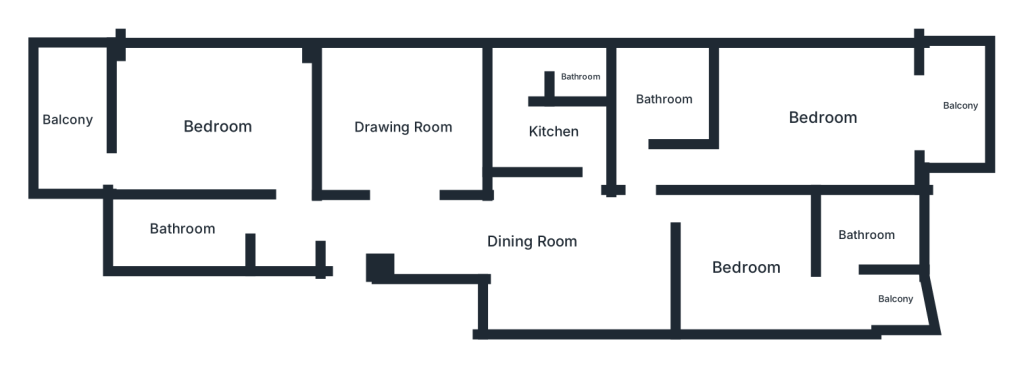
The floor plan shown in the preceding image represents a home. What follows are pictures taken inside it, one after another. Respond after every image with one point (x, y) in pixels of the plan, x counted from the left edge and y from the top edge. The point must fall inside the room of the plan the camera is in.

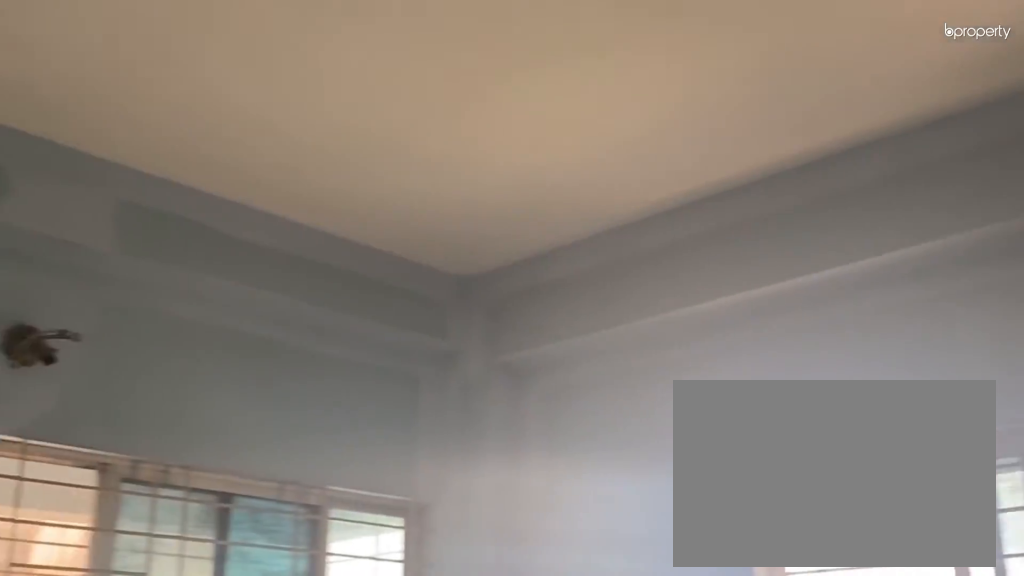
(216, 126)
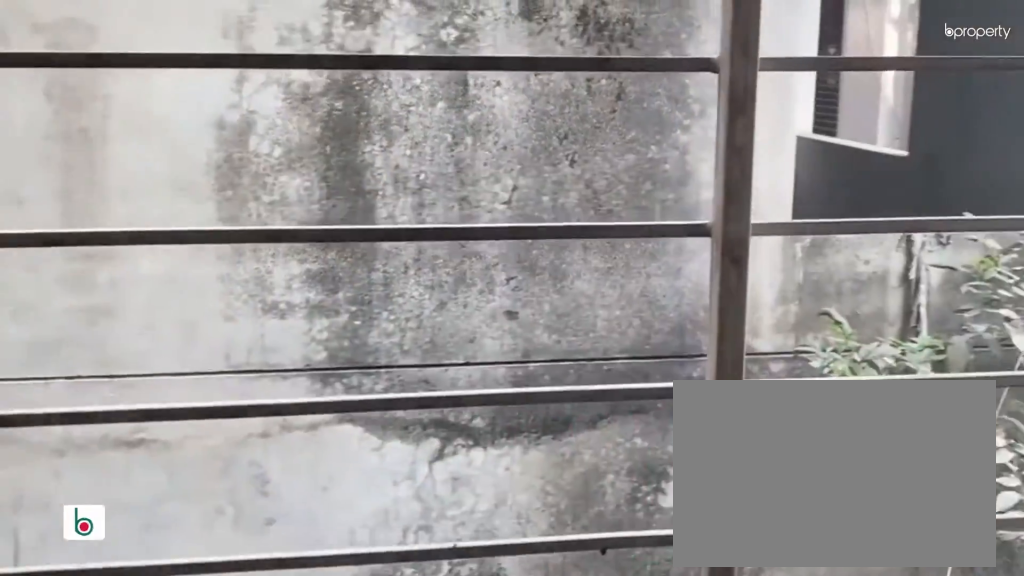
(66, 120)
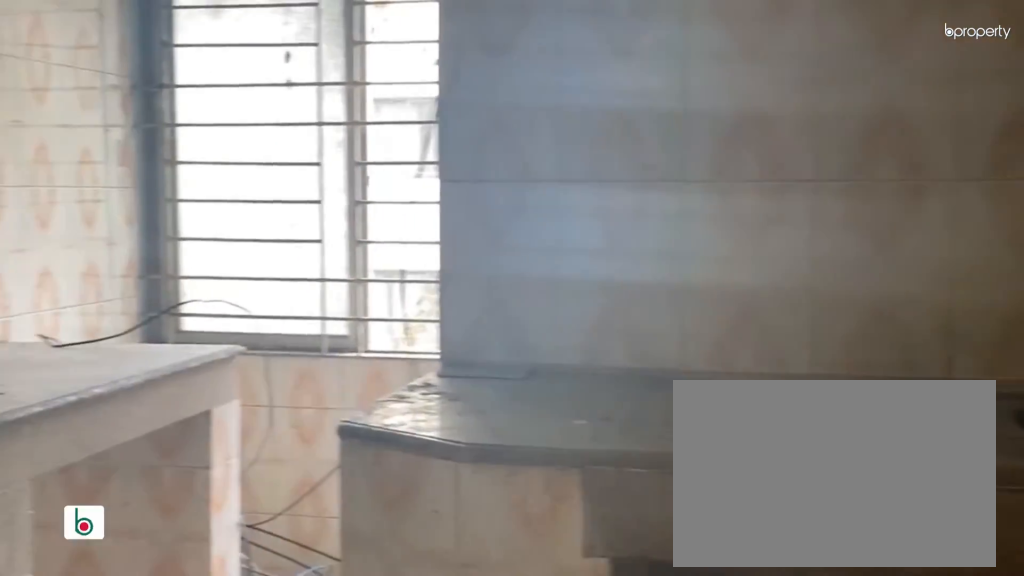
(553, 131)
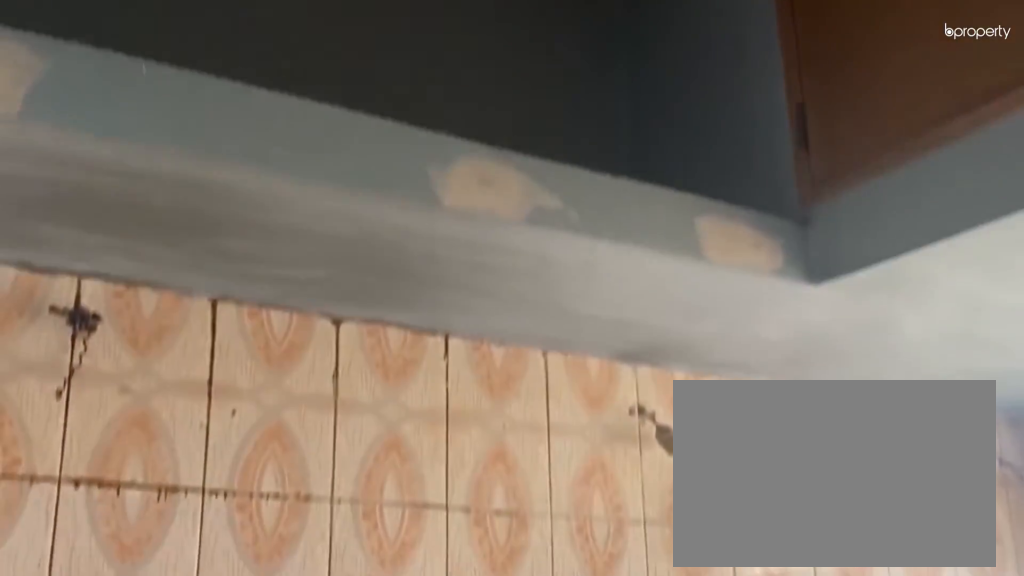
(553, 131)
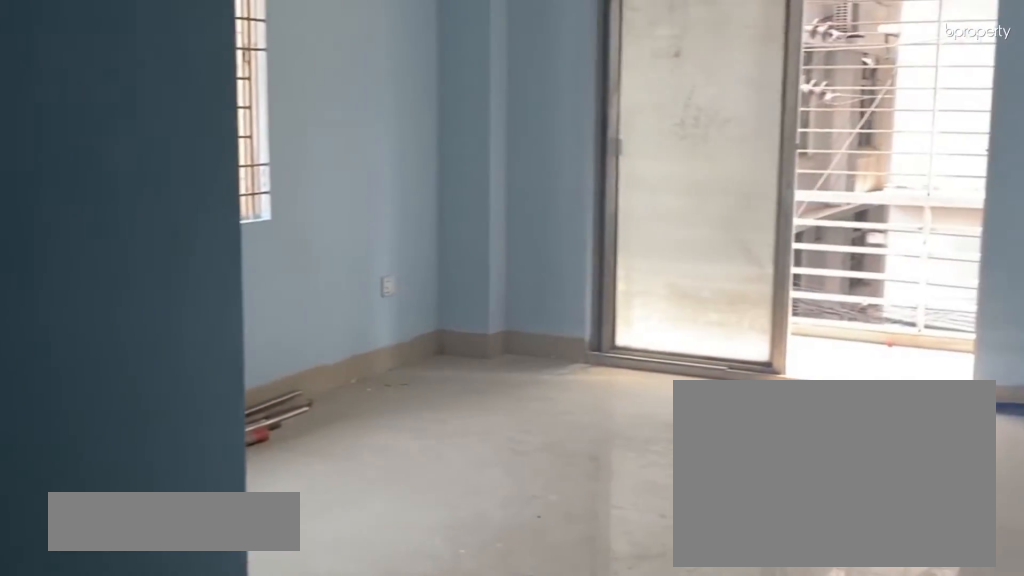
(821, 117)
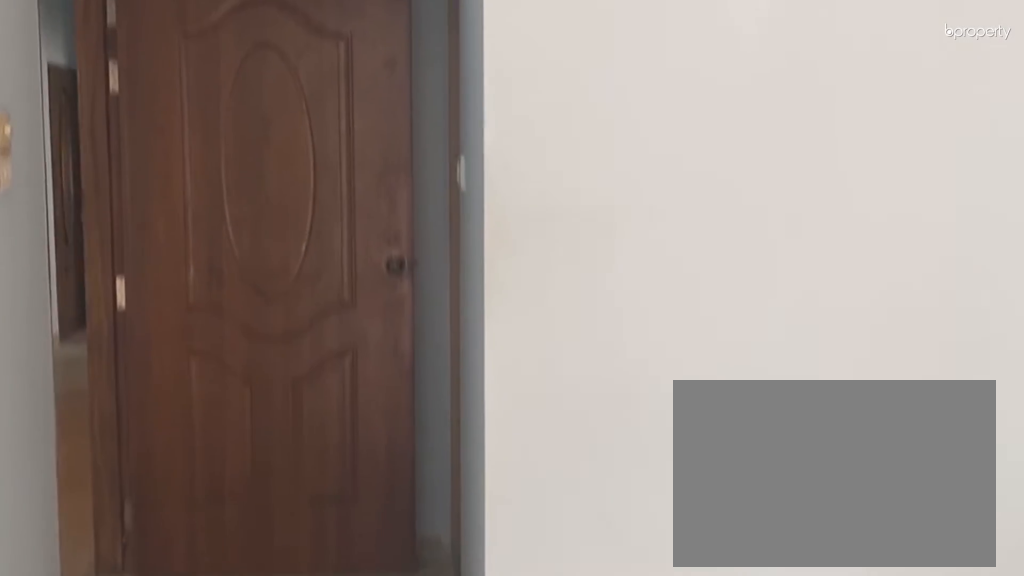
(821, 117)
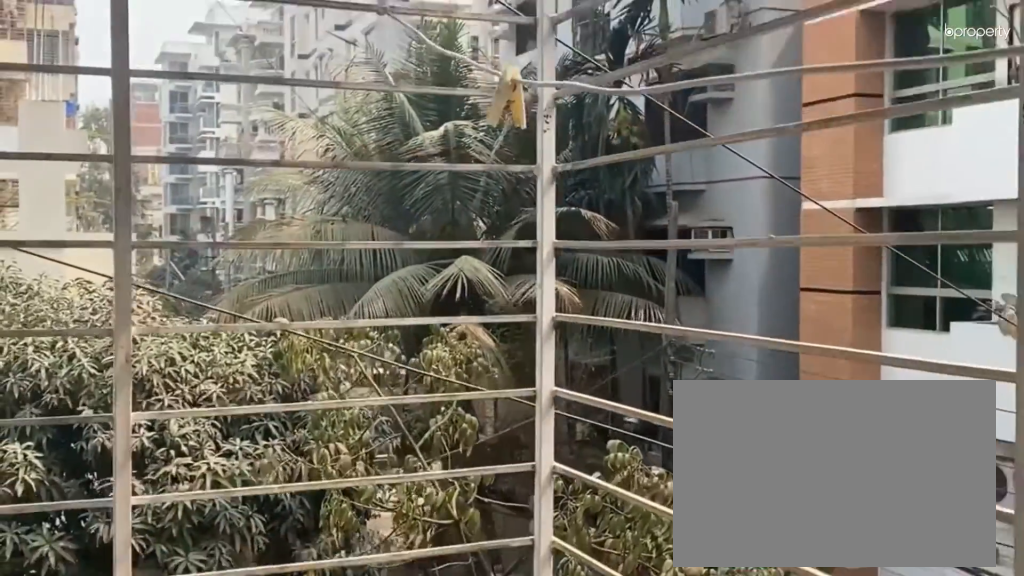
(958, 103)
